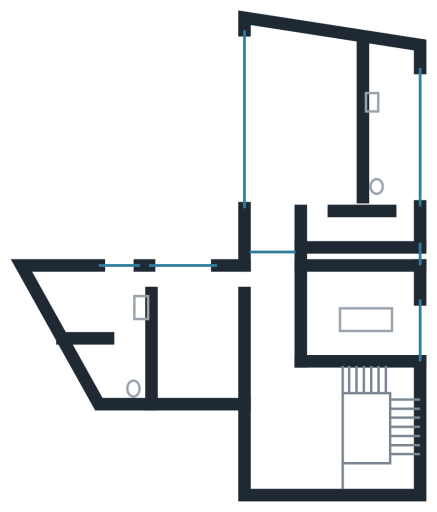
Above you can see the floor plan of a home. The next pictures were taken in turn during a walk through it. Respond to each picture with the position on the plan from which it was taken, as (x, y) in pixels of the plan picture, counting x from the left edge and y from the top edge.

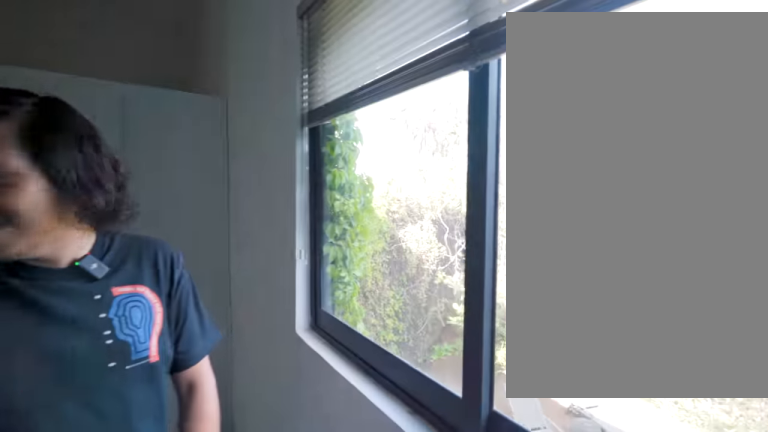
(119, 290)
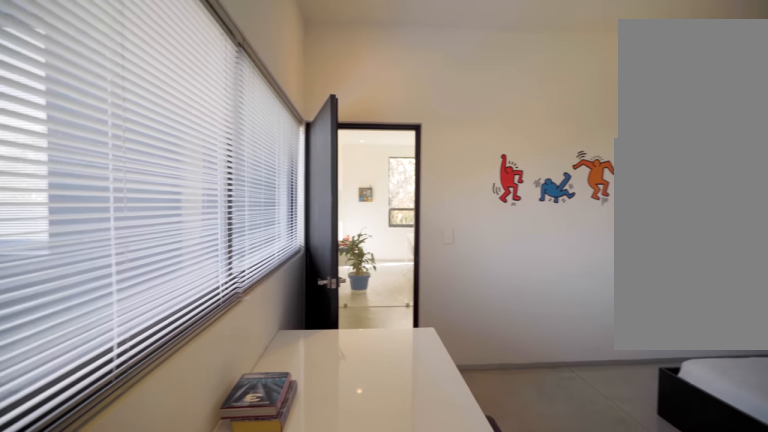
(119, 290)
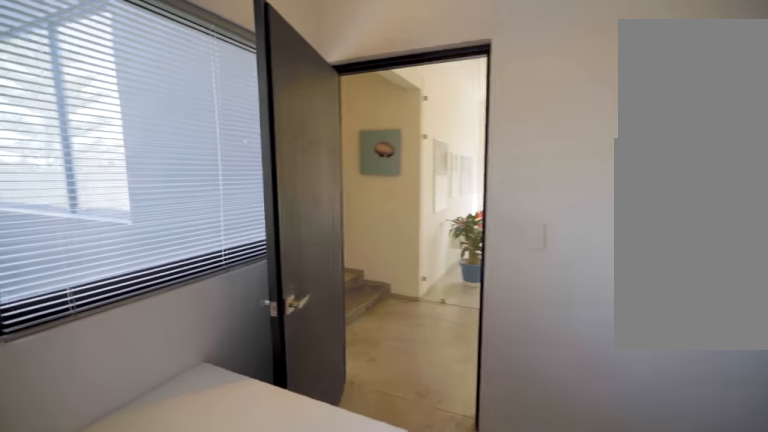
(198, 292)
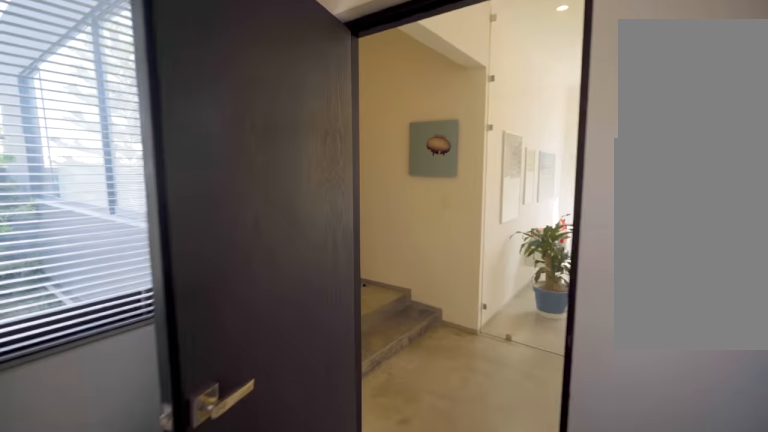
(198, 292)
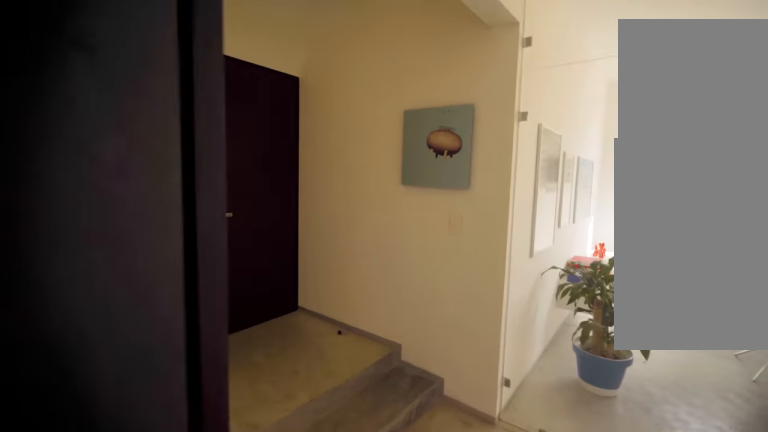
(199, 293)
